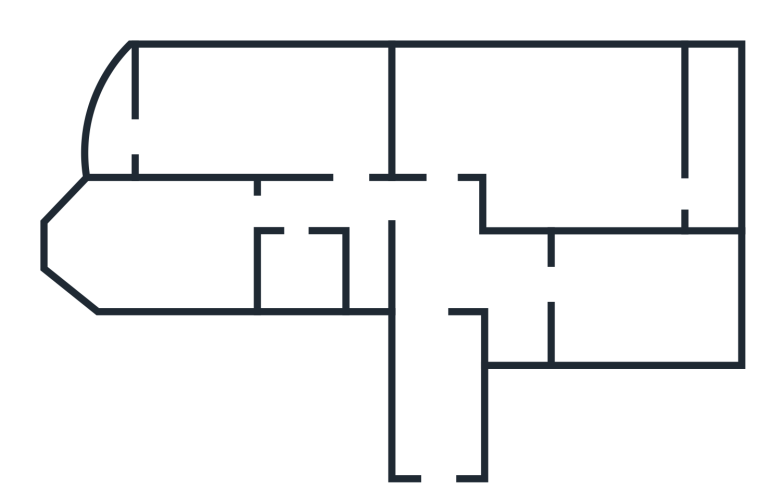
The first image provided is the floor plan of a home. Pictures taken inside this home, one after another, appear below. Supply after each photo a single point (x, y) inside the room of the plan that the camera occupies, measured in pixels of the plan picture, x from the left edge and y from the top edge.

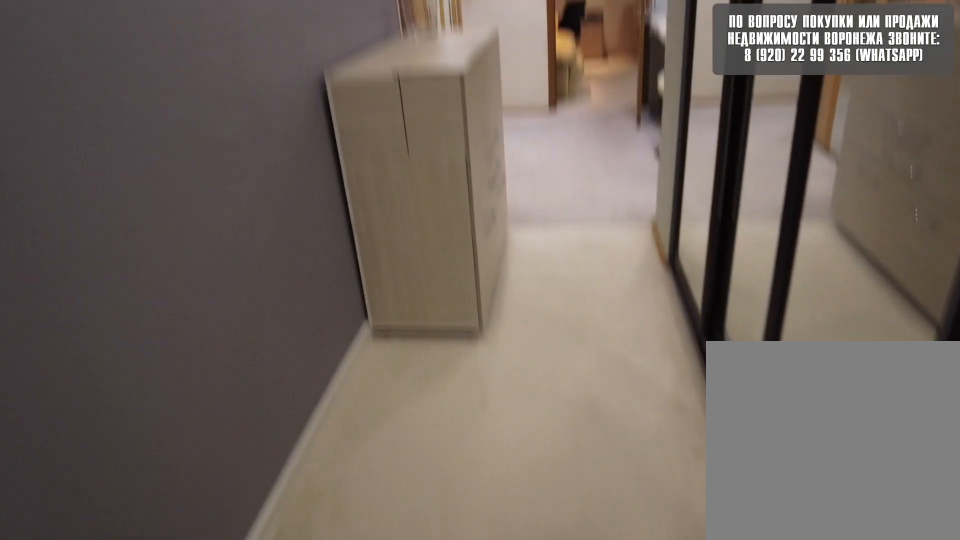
(443, 455)
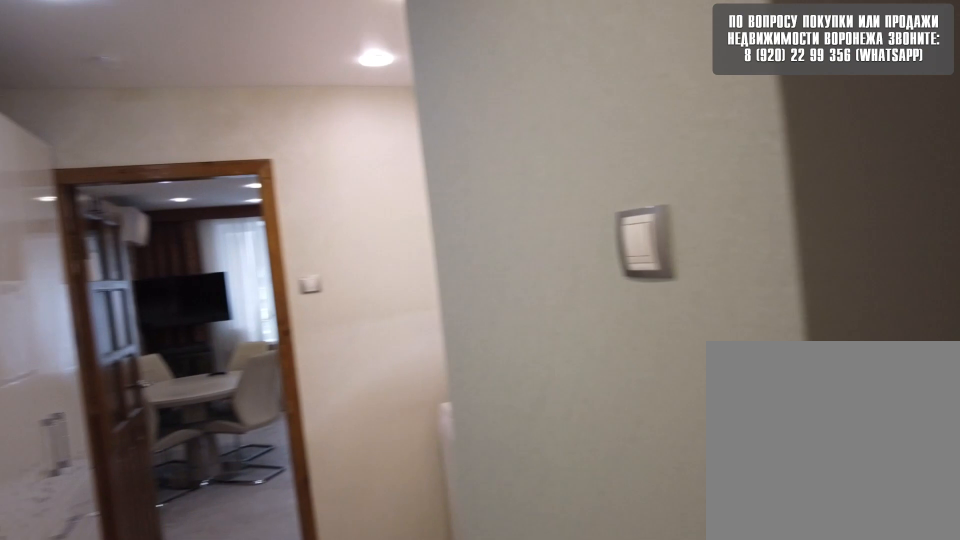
(443, 280)
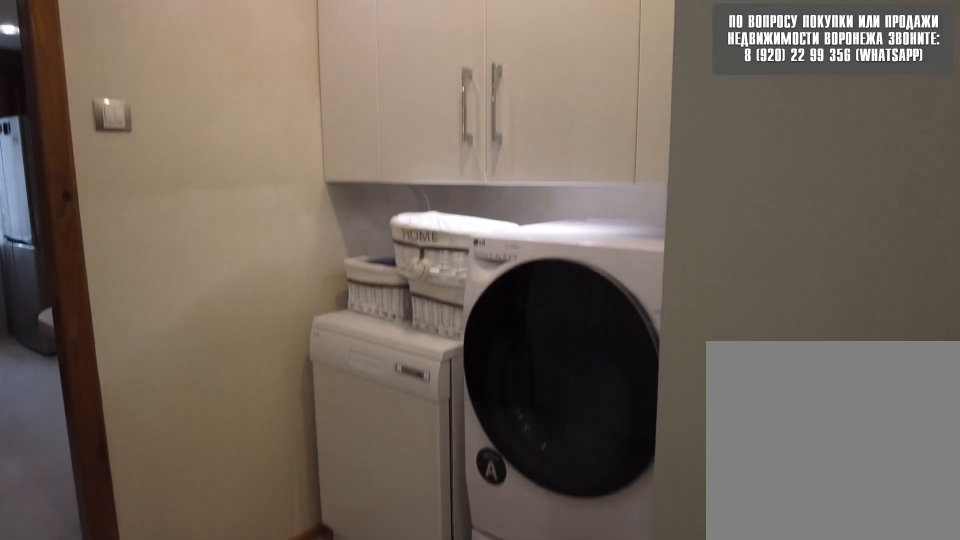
(525, 287)
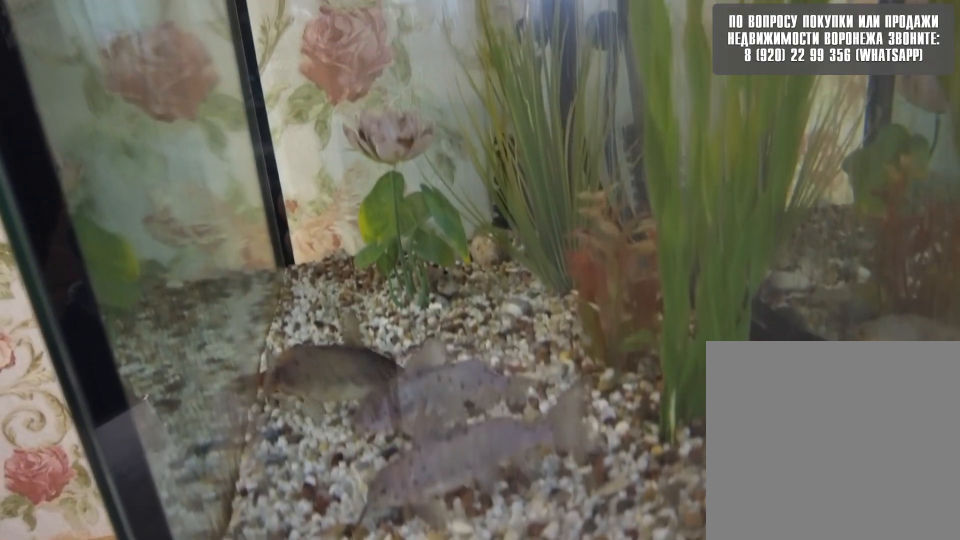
(614, 299)
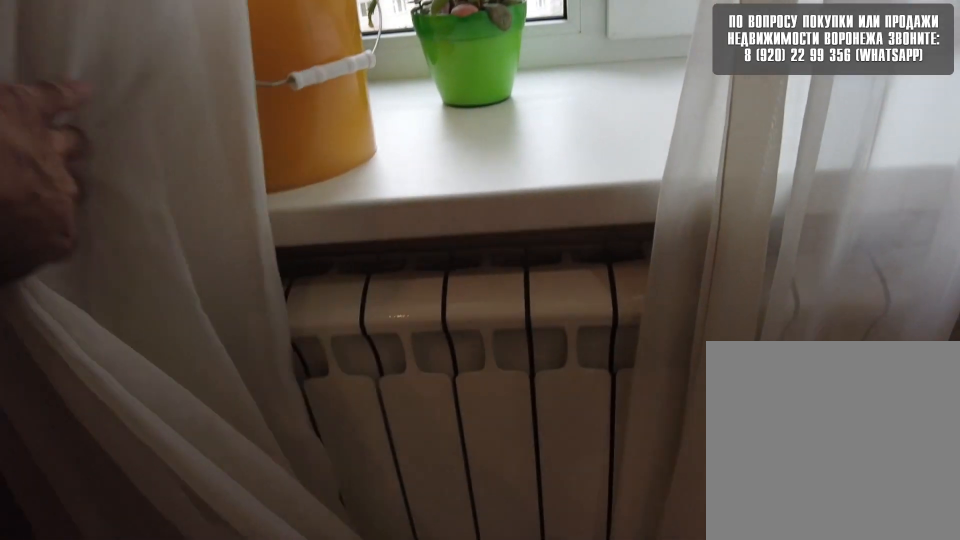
(614, 299)
